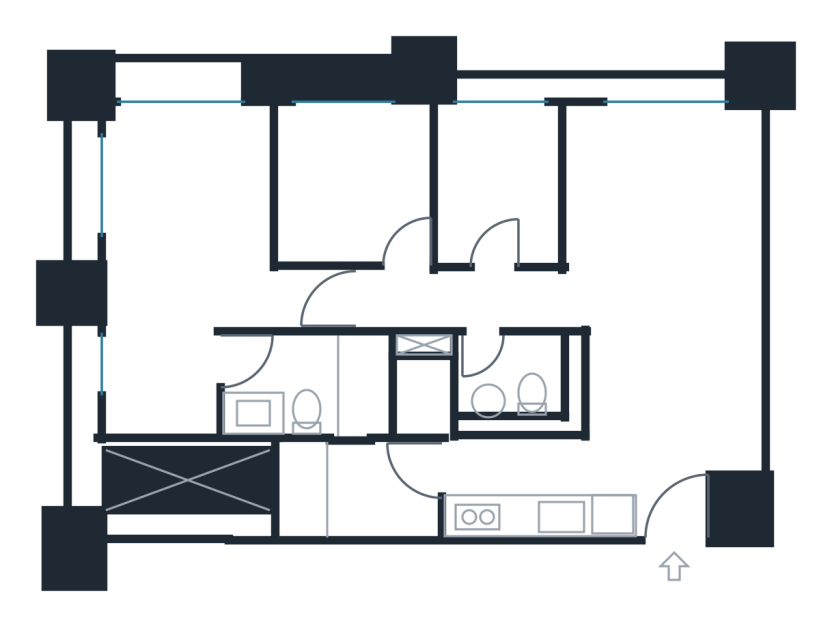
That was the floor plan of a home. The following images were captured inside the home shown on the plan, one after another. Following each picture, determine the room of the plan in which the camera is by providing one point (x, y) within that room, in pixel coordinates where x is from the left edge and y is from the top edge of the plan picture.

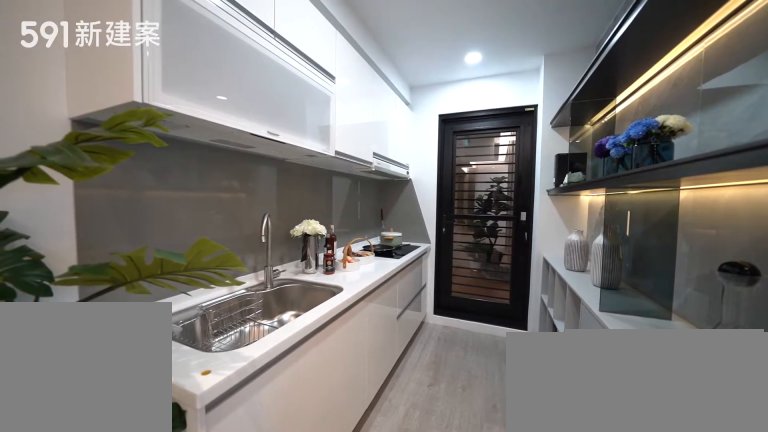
(529, 484)
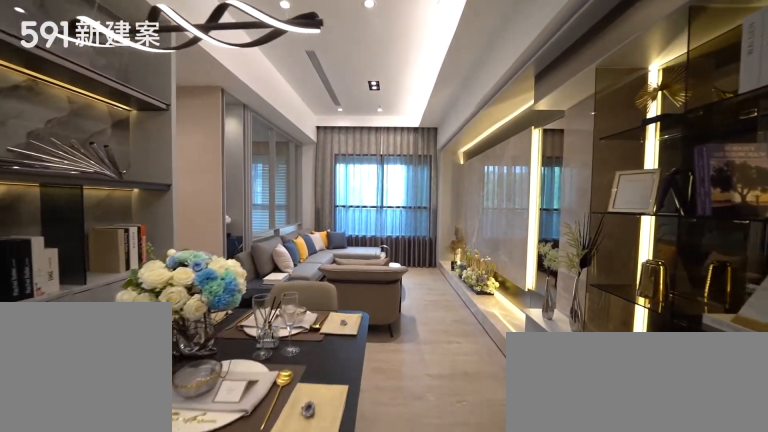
(665, 394)
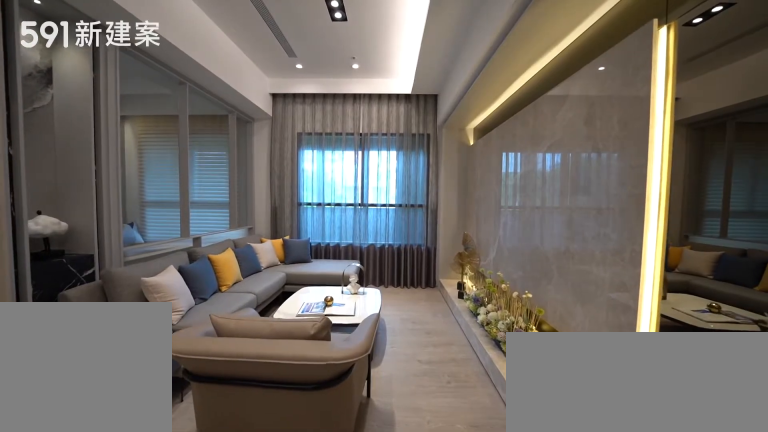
(662, 212)
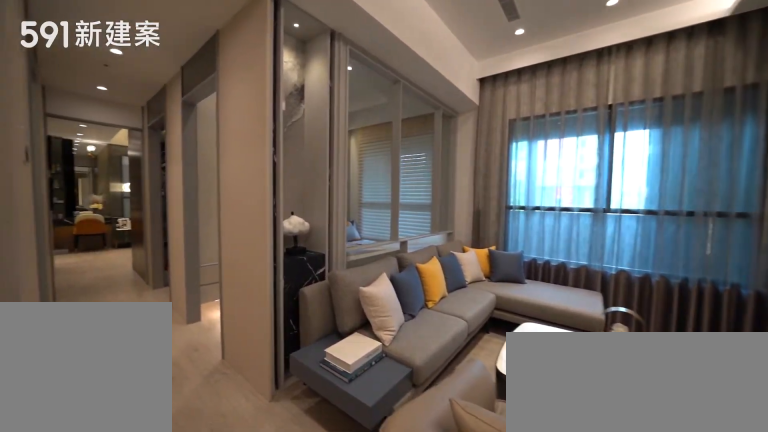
(662, 212)
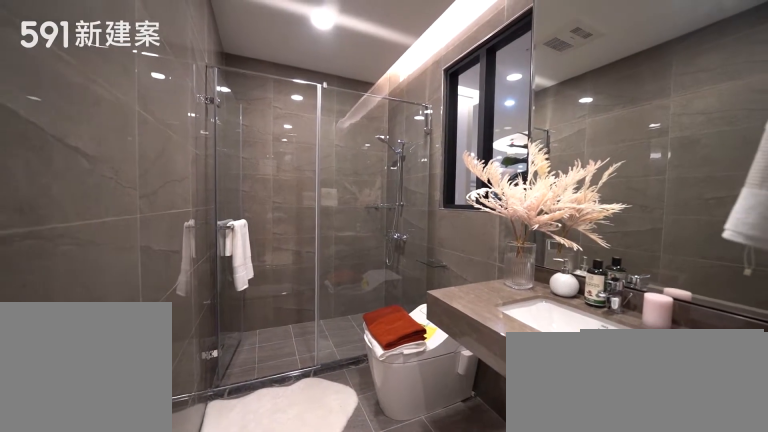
(316, 387)
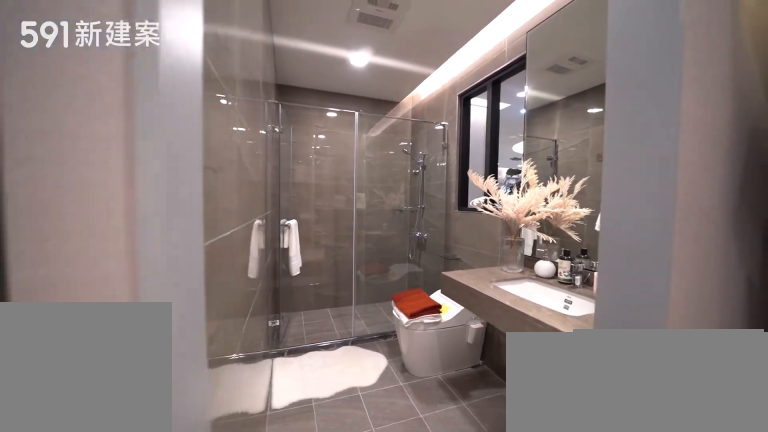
(316, 387)
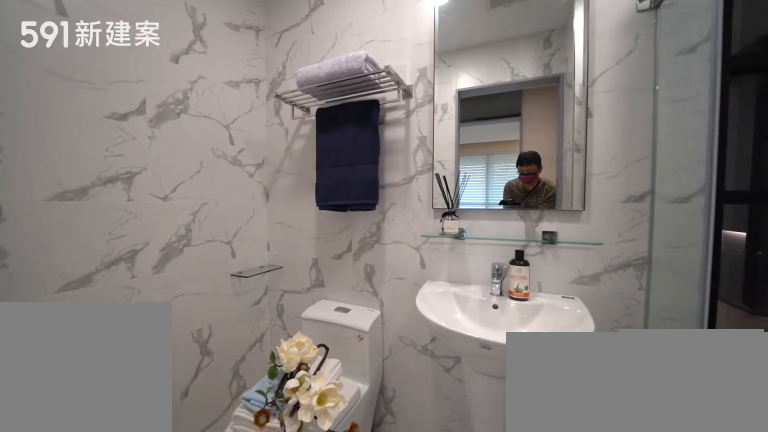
(469, 379)
